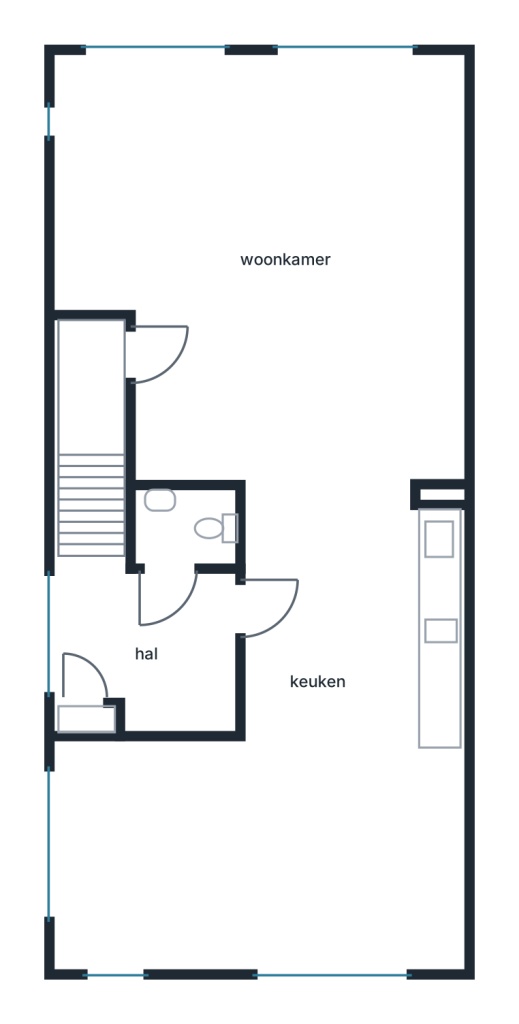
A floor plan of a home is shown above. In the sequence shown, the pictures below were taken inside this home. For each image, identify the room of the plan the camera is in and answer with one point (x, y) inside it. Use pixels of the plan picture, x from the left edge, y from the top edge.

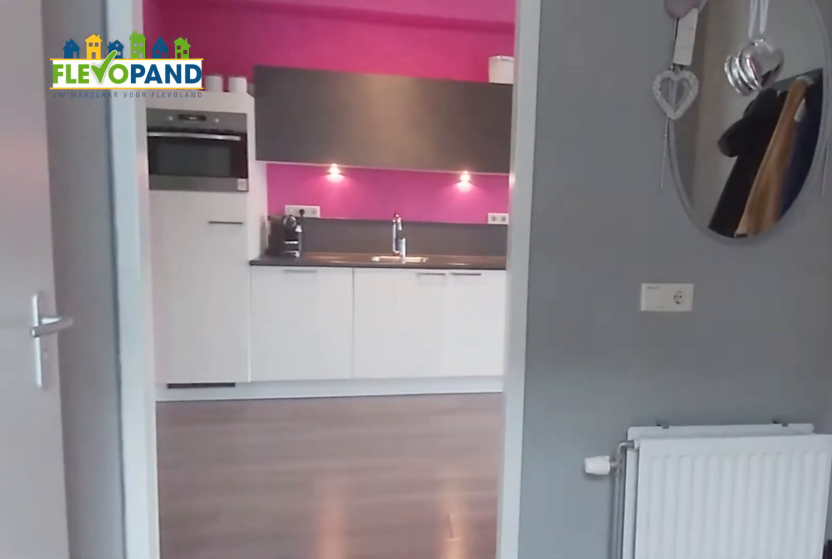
(149, 645)
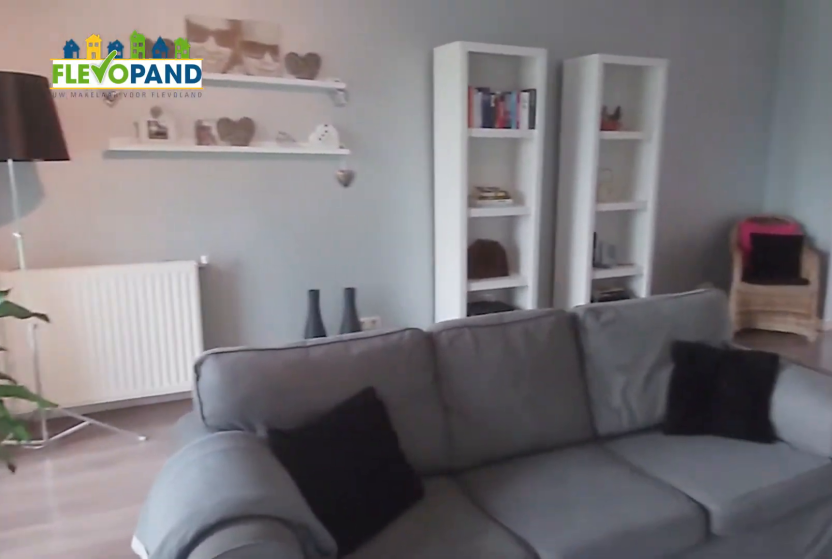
(275, 264)
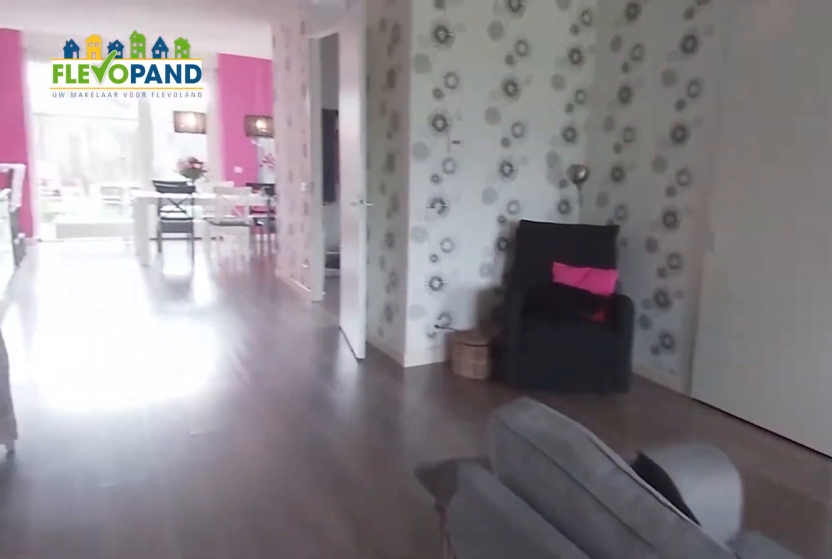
(275, 264)
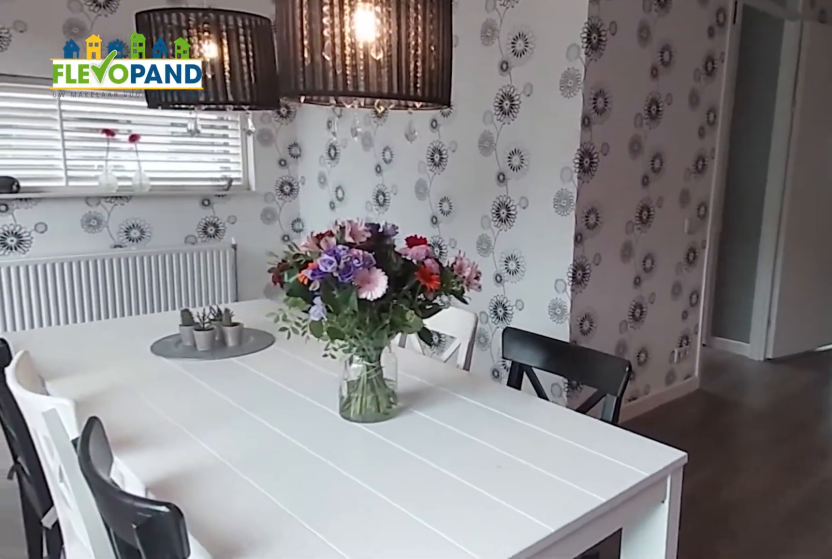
(160, 856)
